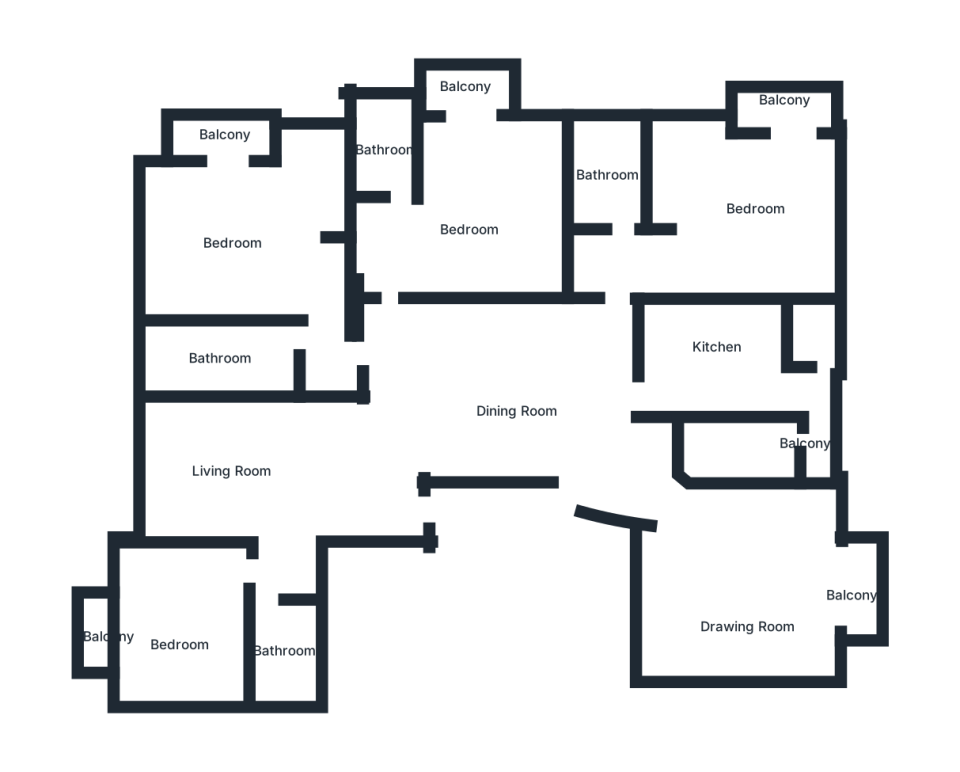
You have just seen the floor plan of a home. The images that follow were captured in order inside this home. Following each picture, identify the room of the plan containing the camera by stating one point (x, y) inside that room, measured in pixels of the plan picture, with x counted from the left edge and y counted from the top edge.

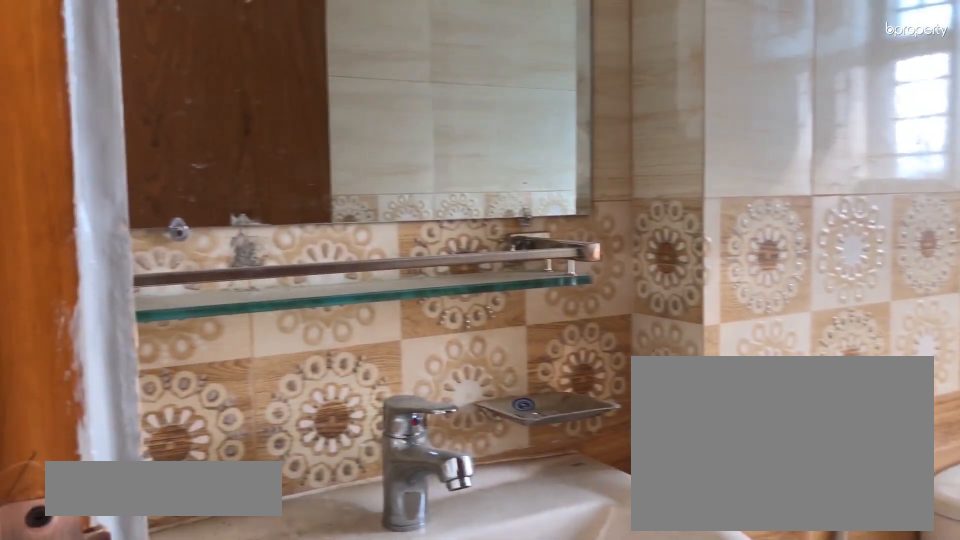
(395, 149)
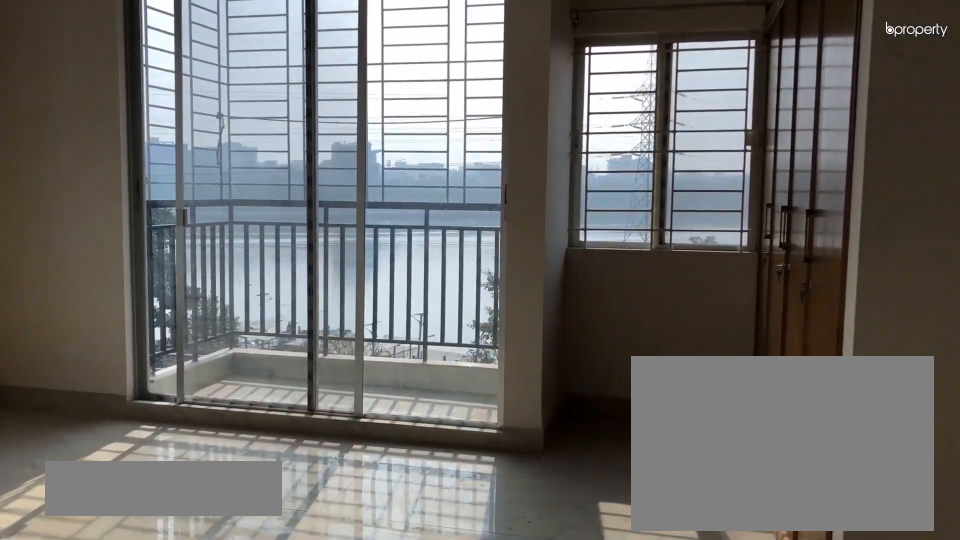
(233, 232)
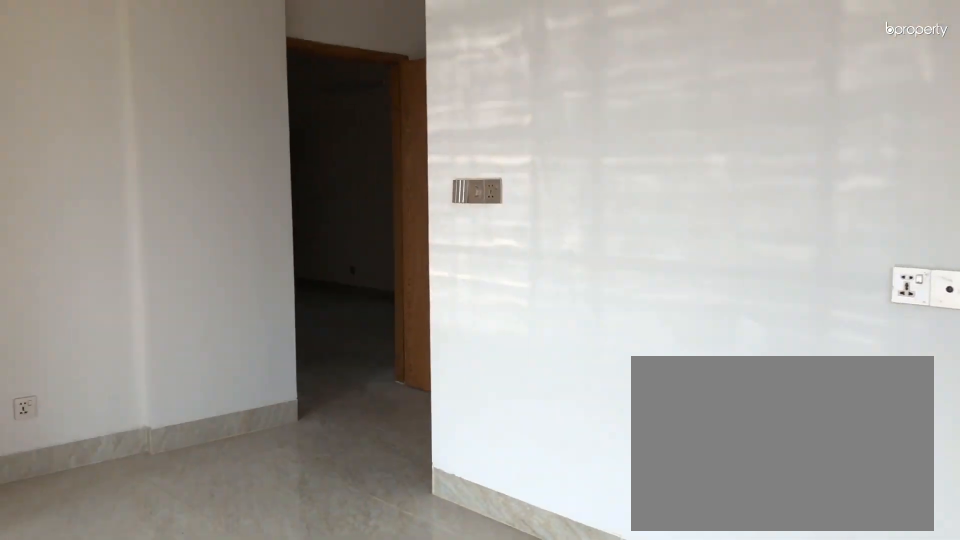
(233, 232)
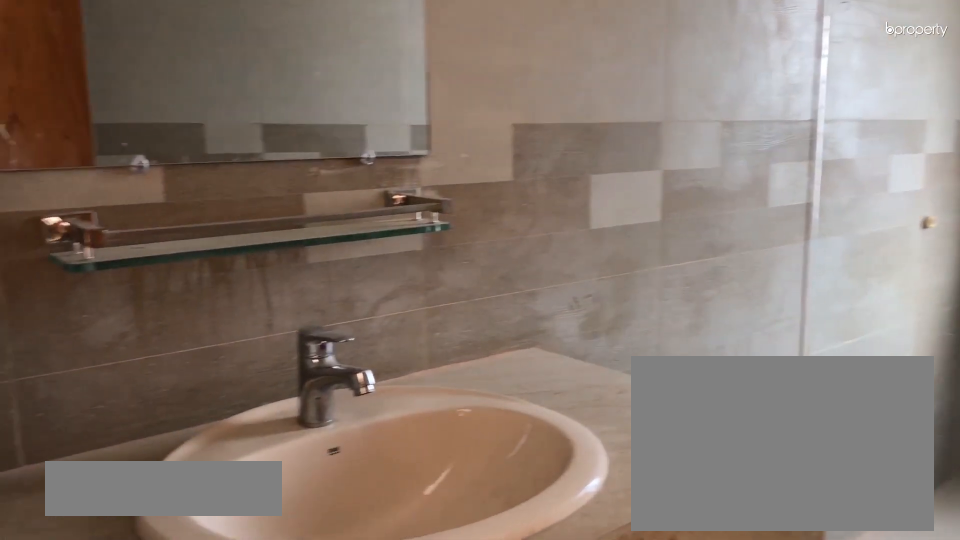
(229, 354)
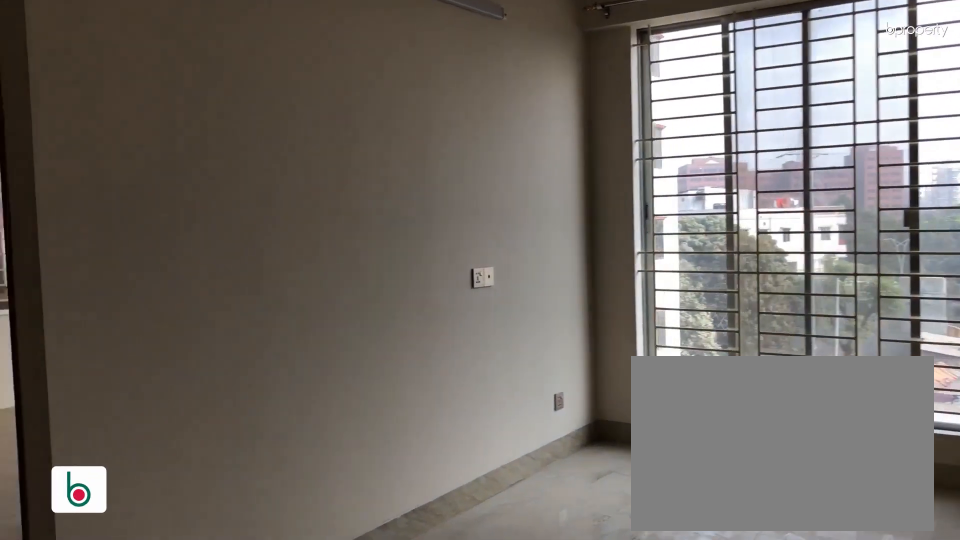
(274, 473)
